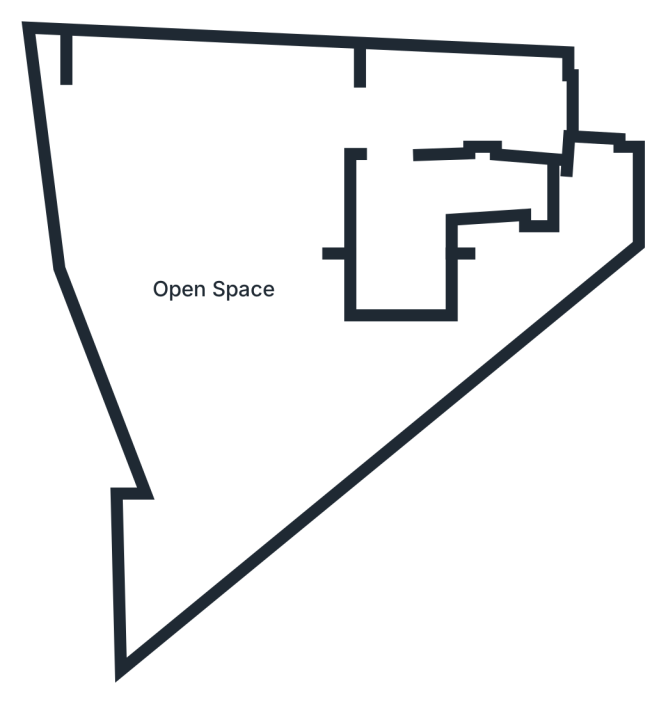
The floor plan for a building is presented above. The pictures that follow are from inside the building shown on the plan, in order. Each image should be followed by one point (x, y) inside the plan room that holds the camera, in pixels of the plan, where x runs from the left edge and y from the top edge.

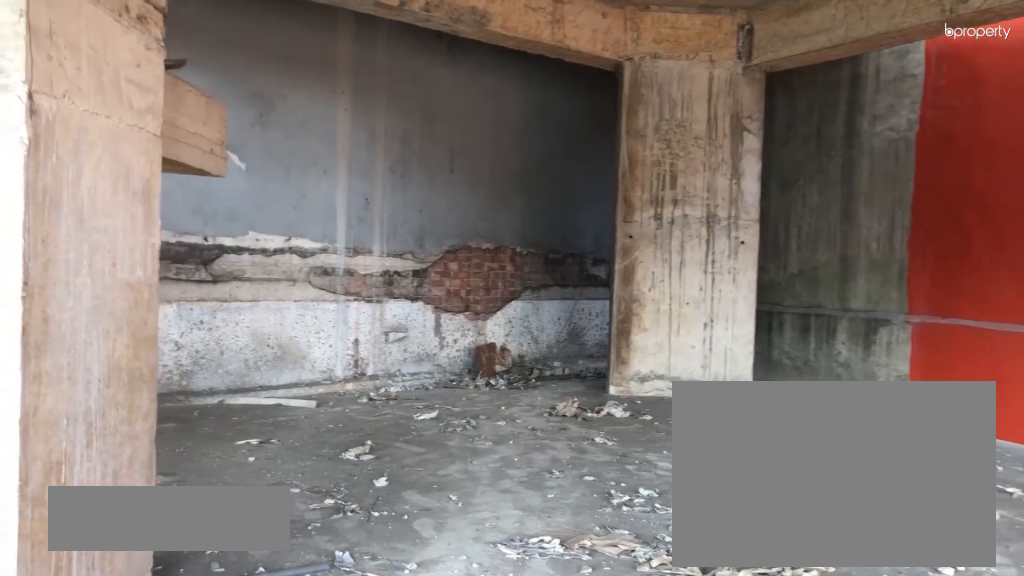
(262, 115)
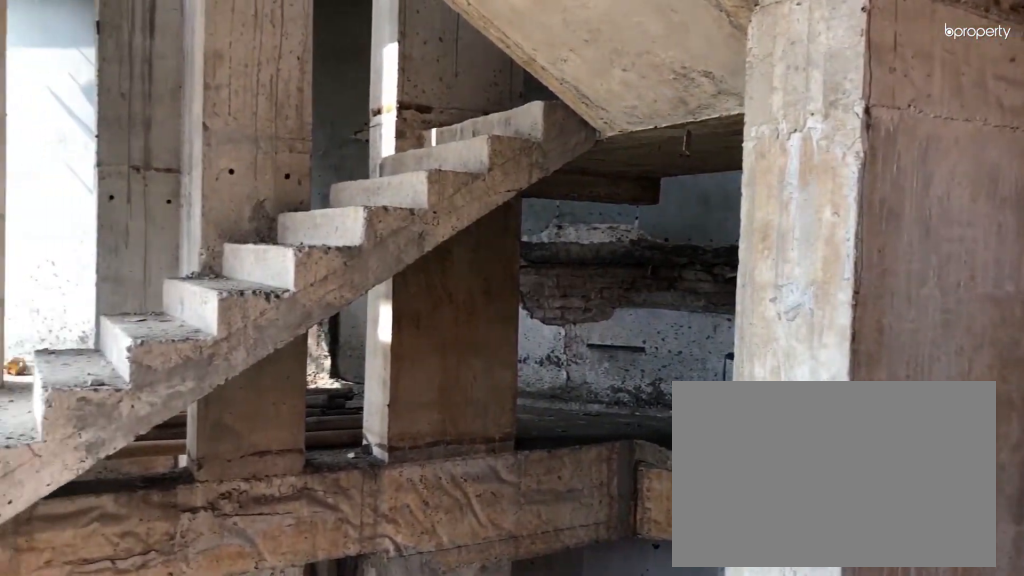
(262, 115)
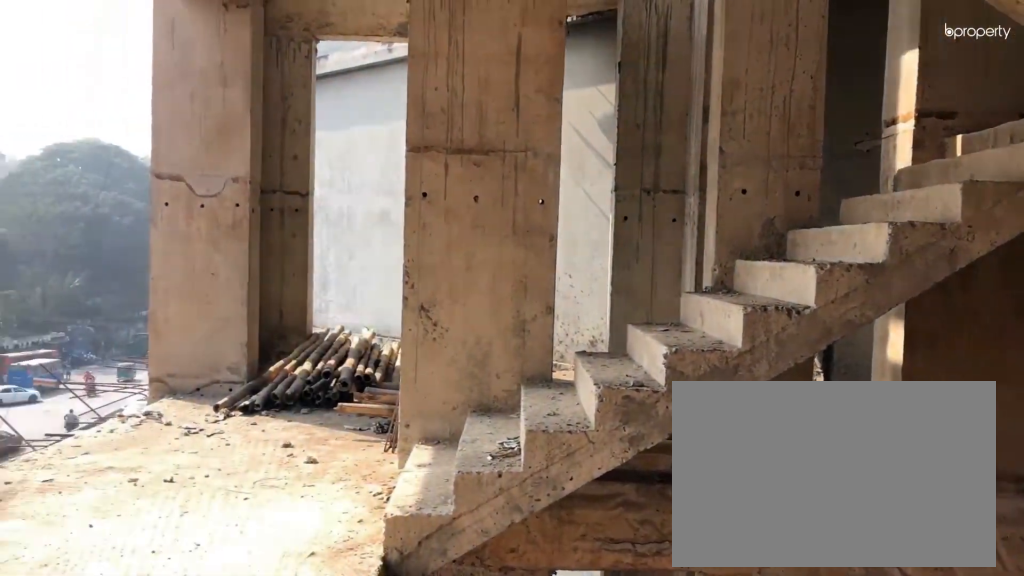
(262, 115)
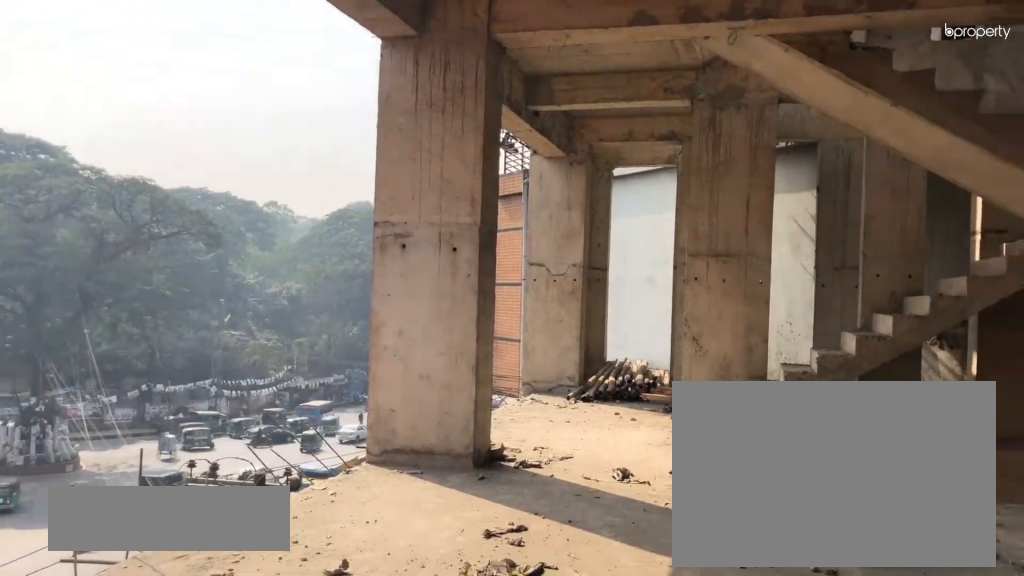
(112, 130)
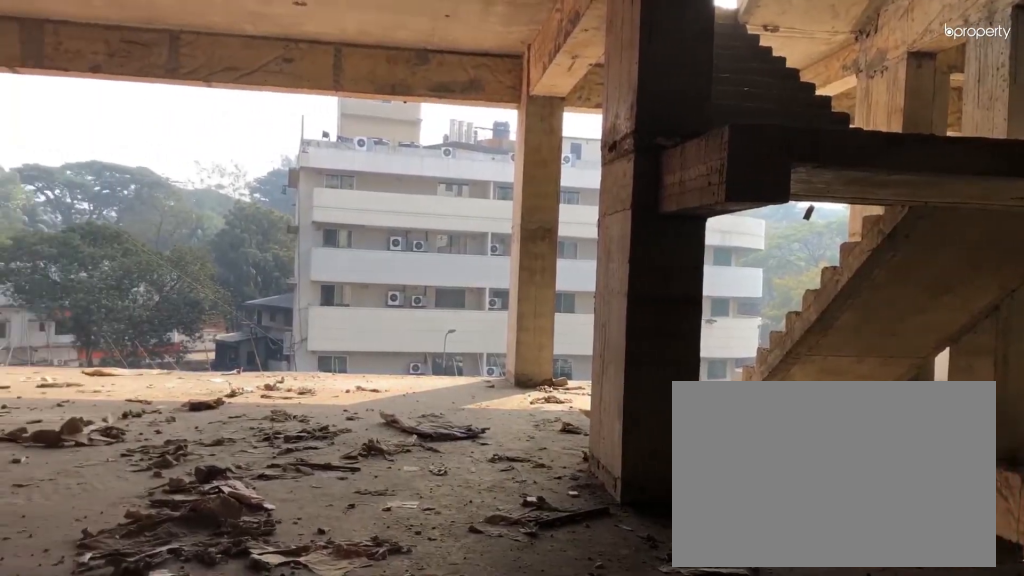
(223, 414)
